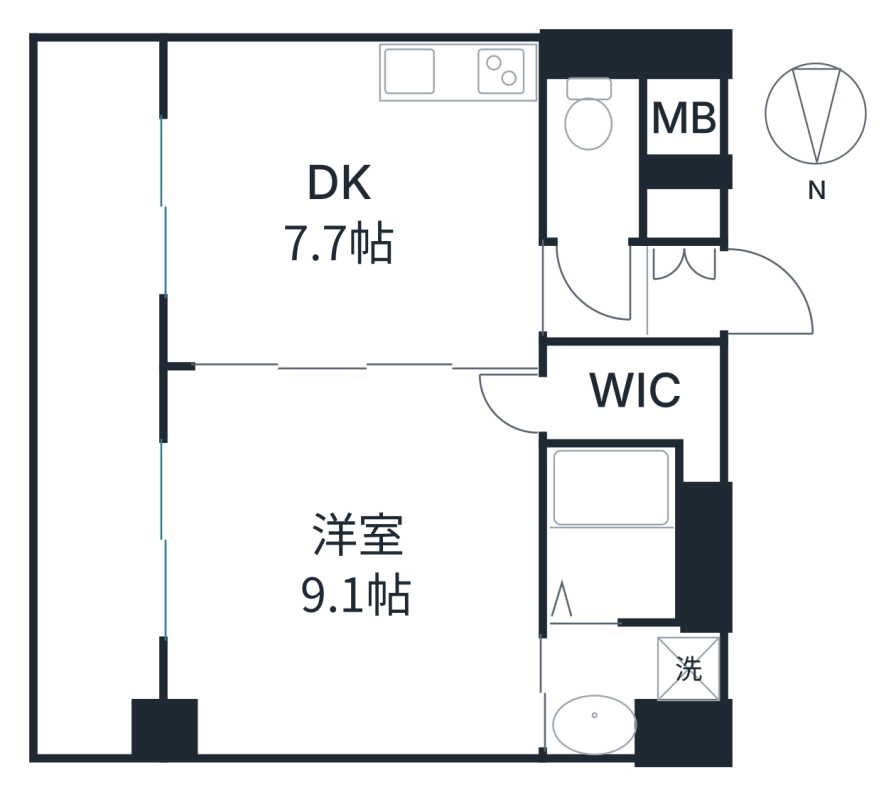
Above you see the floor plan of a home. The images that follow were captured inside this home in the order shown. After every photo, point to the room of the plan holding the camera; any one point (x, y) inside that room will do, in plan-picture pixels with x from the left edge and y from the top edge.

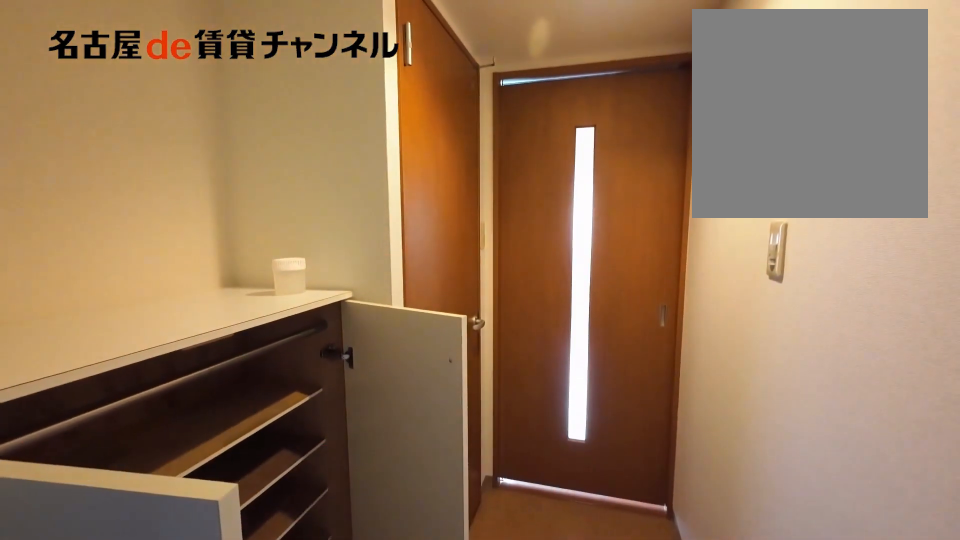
(637, 277)
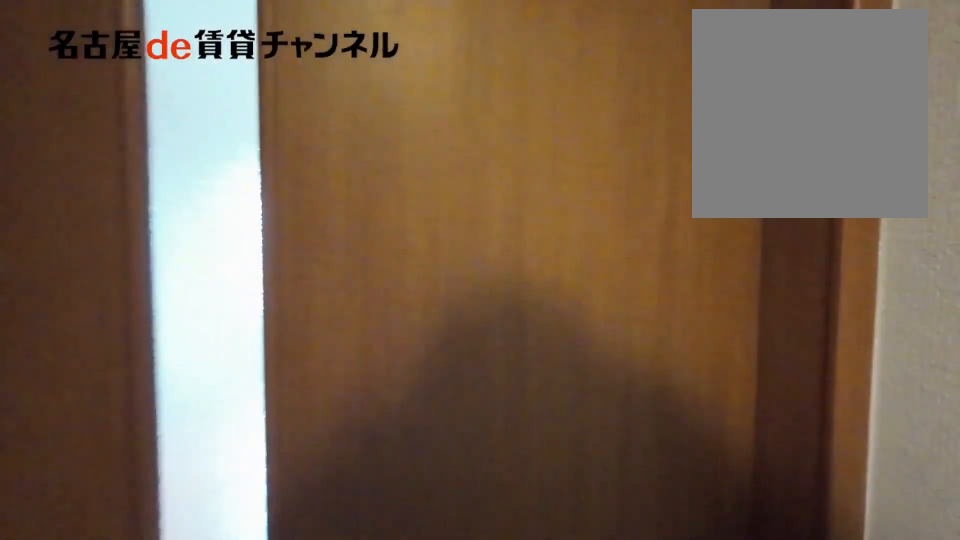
(637, 277)
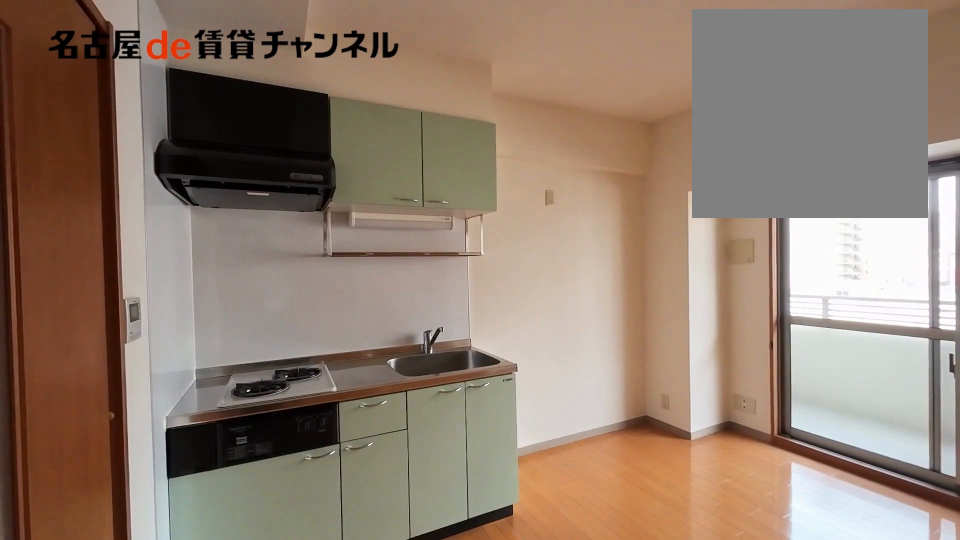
(348, 203)
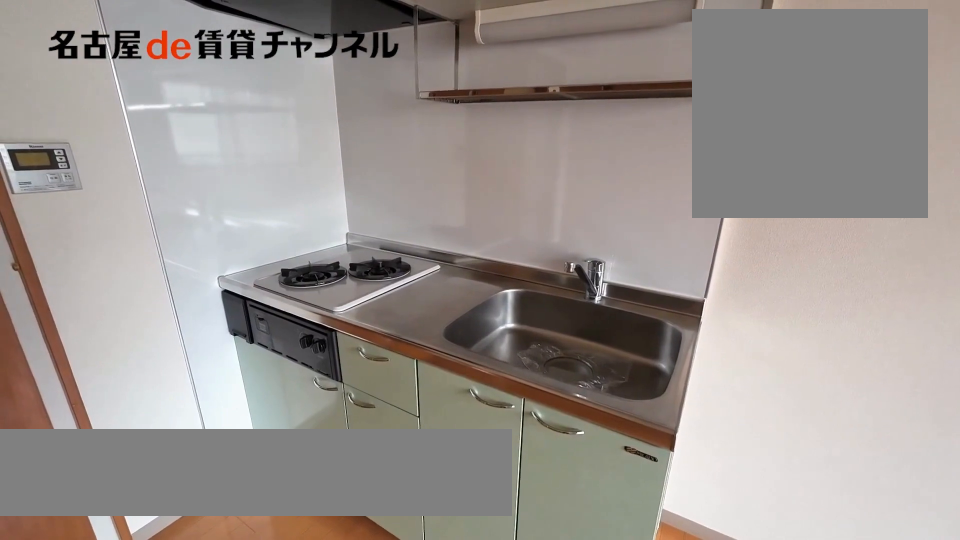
(457, 74)
